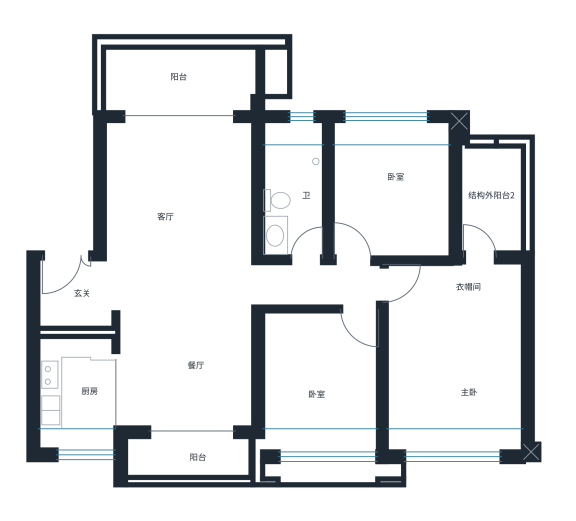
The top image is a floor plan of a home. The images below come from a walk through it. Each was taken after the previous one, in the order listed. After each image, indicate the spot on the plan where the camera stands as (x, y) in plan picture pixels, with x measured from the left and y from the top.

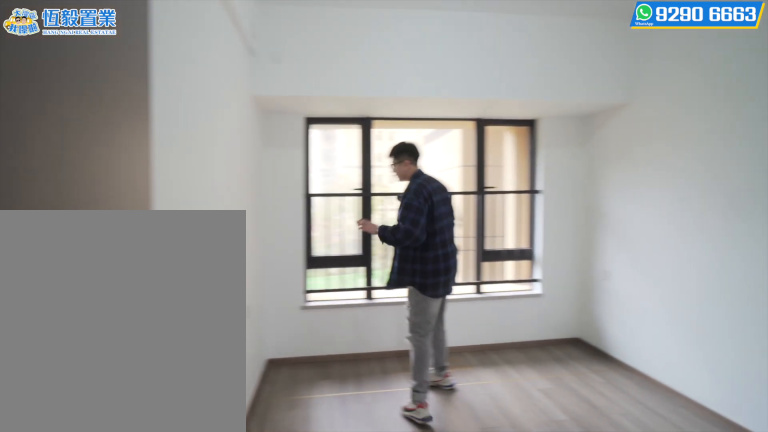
(320, 394)
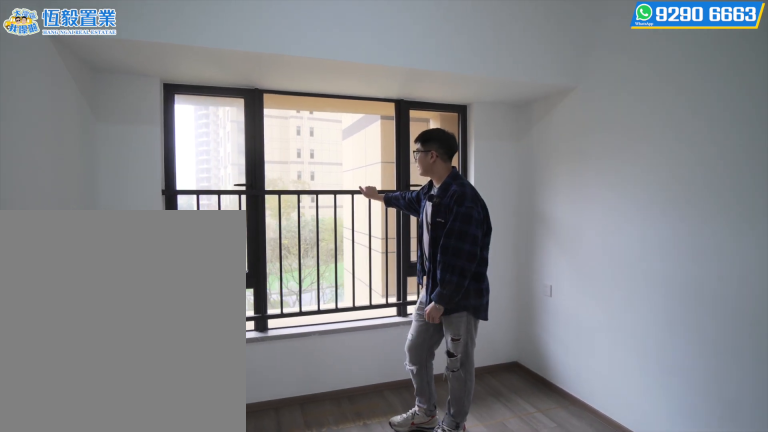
(301, 432)
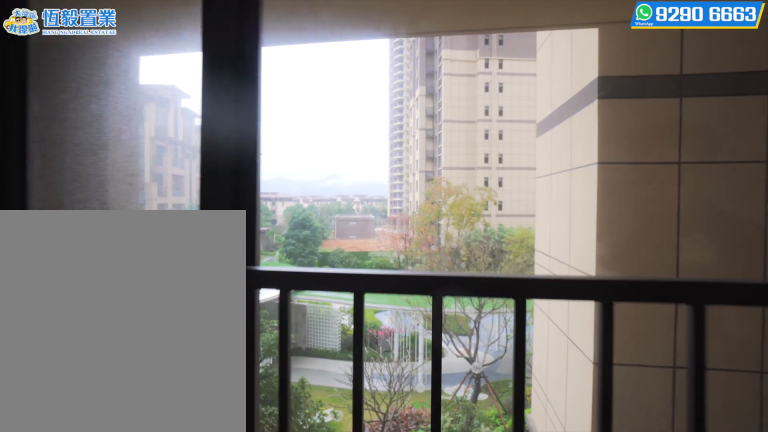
(301, 431)
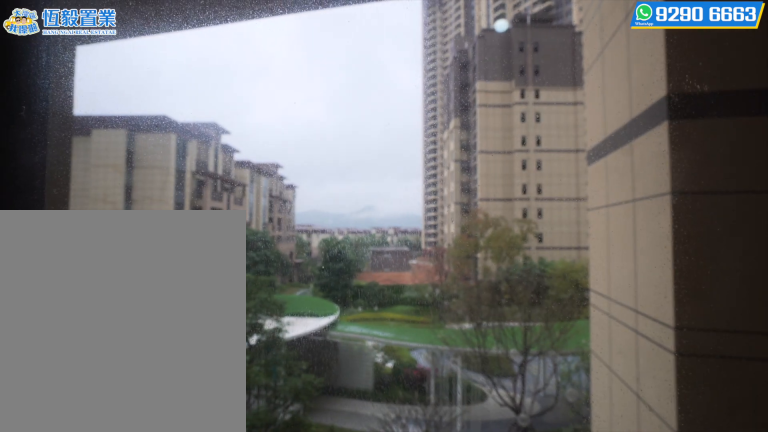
(301, 432)
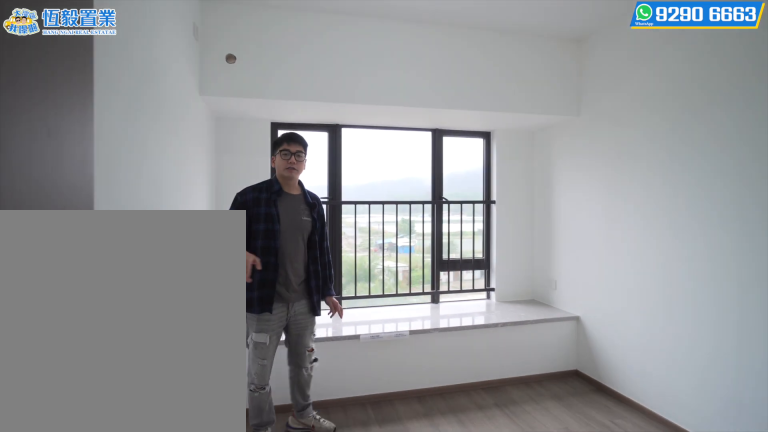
(349, 168)
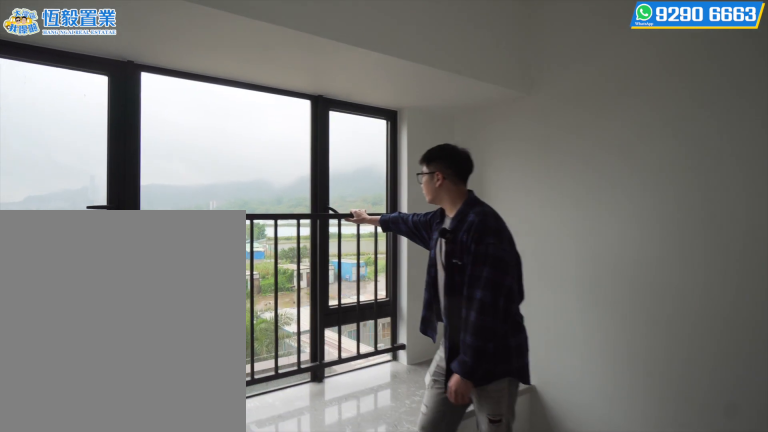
(417, 164)
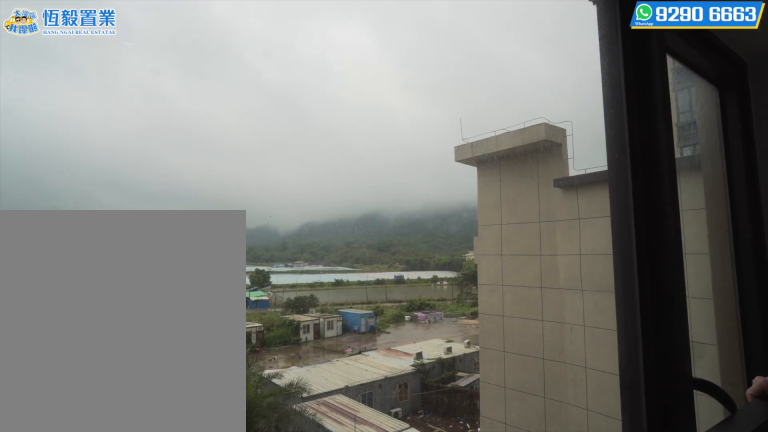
(418, 164)
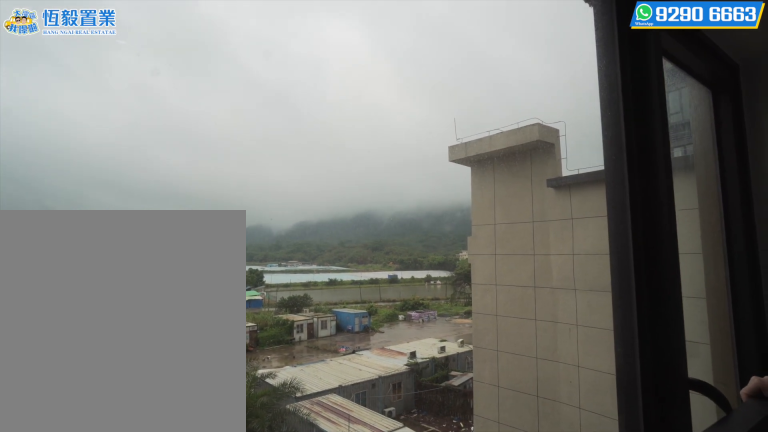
(417, 164)
